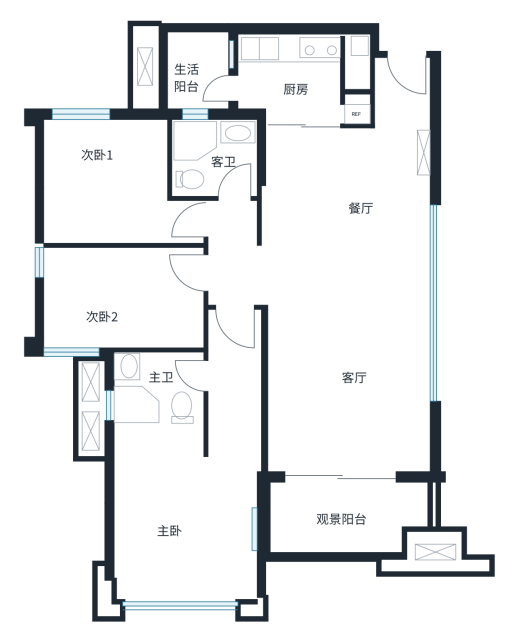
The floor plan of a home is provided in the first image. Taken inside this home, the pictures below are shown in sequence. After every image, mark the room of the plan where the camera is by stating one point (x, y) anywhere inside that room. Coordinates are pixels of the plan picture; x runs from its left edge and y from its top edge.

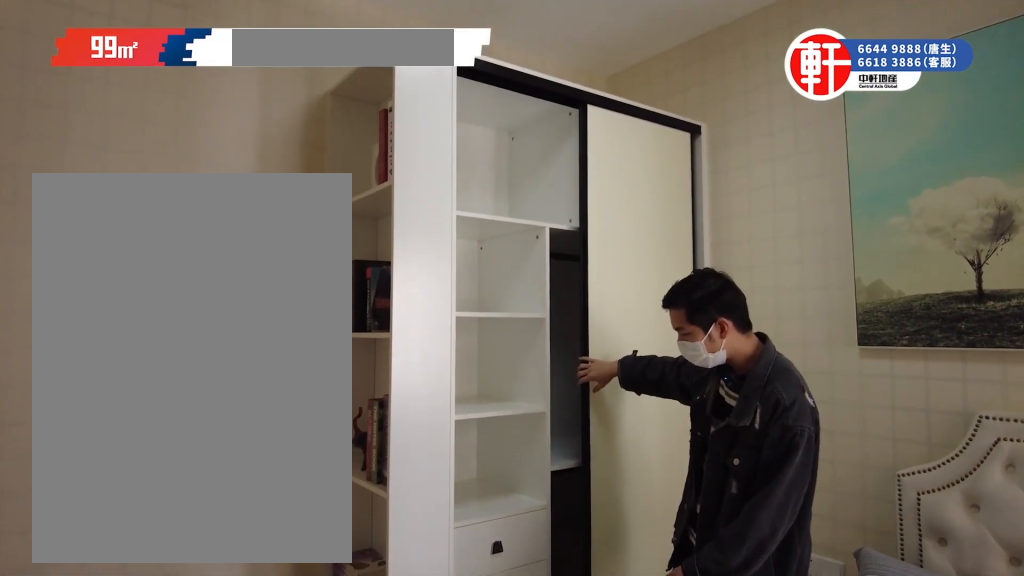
(107, 203)
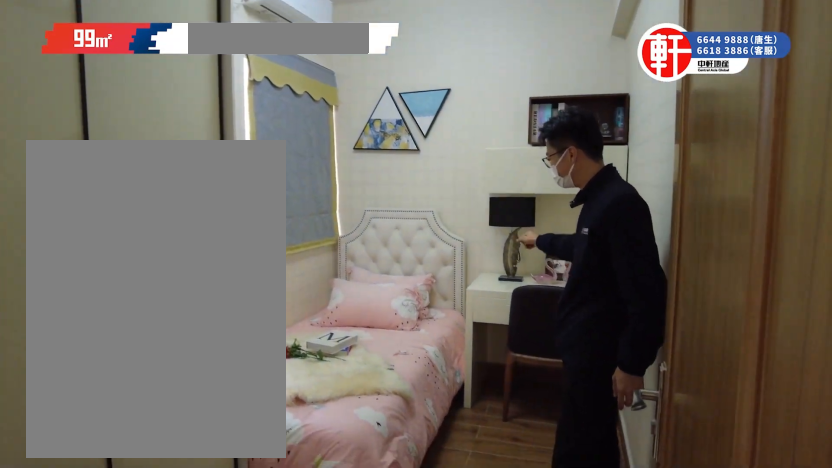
(122, 309)
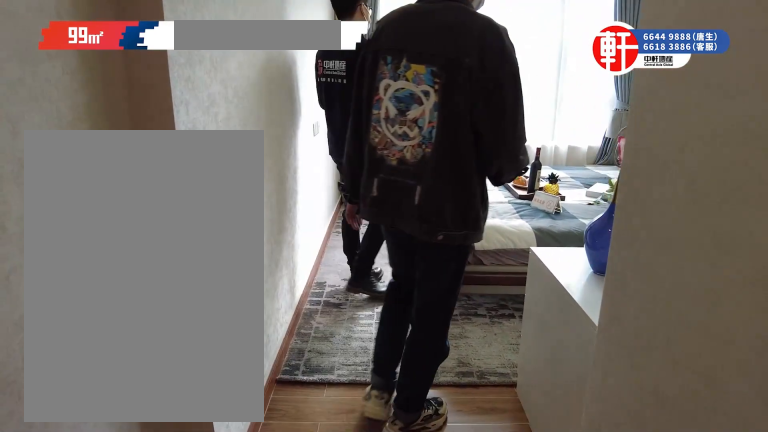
(184, 491)
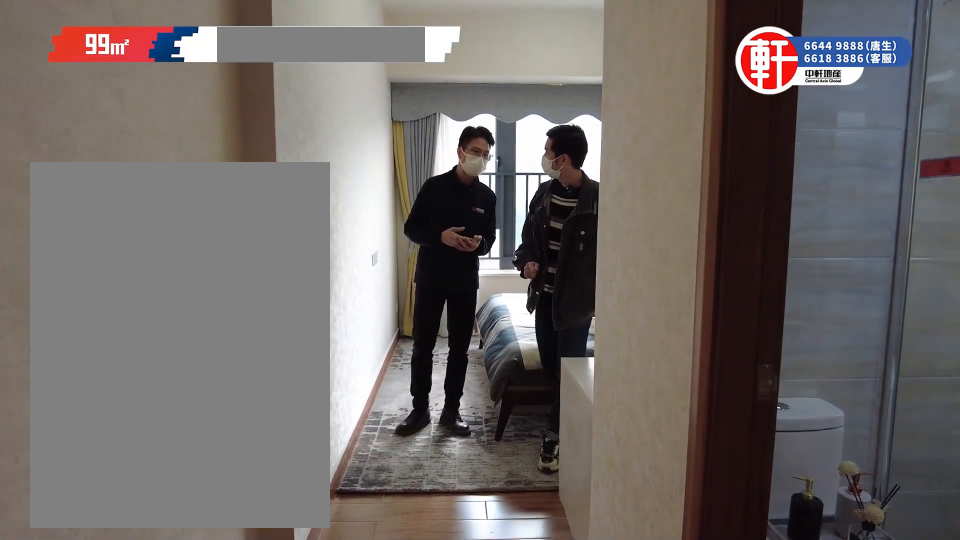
(184, 491)
